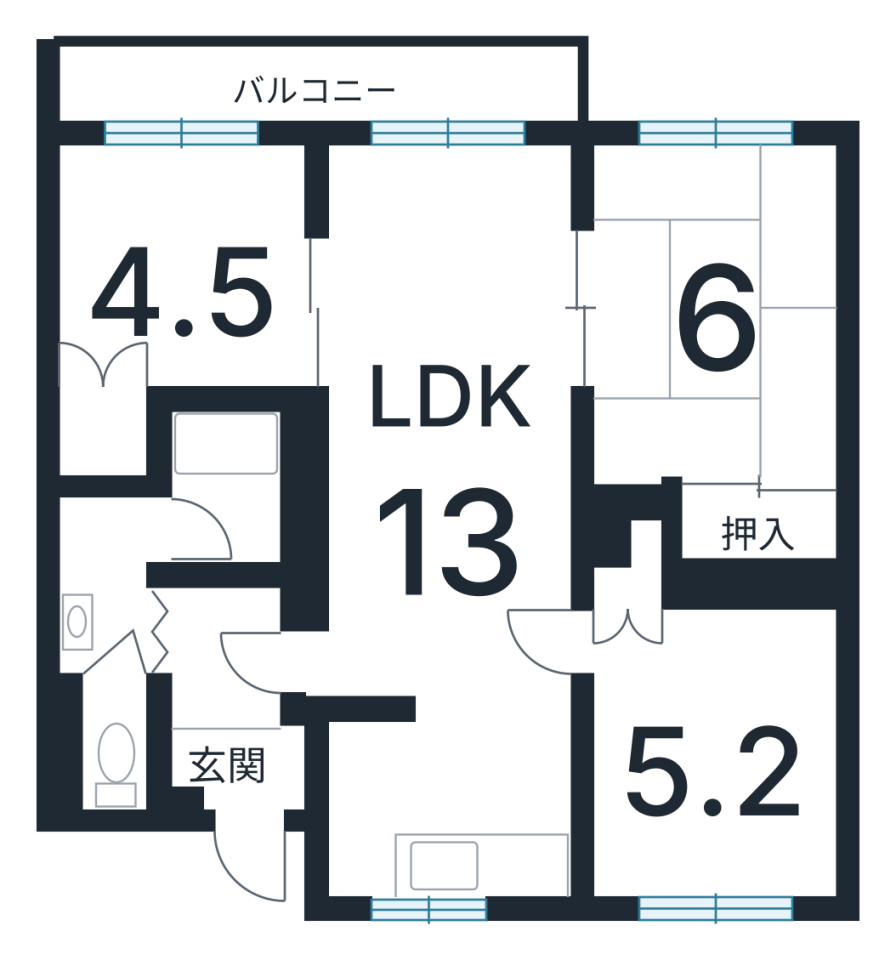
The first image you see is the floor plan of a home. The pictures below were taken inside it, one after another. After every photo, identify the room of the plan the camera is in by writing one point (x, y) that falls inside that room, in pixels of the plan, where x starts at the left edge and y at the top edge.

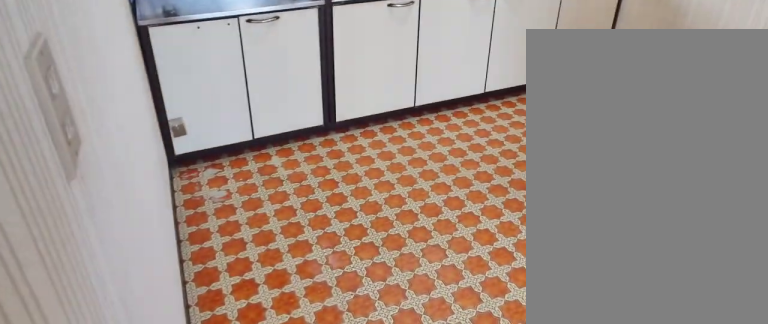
(454, 811)
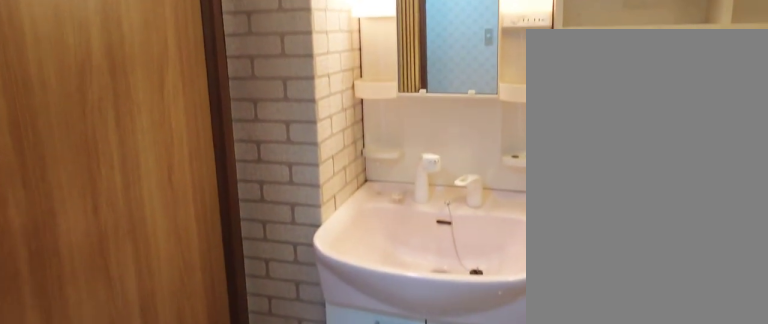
(119, 609)
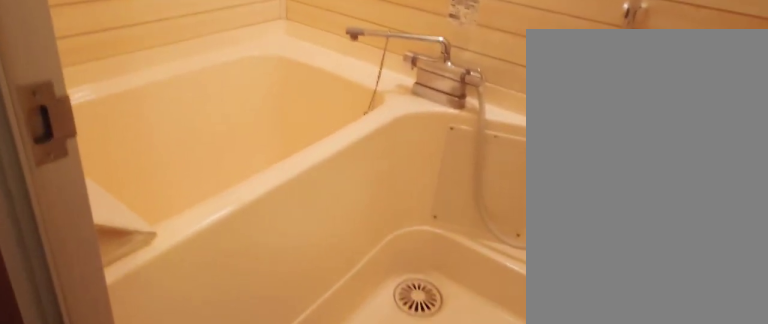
(221, 490)
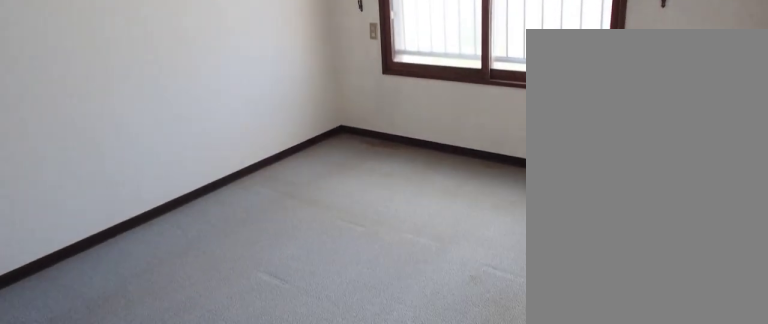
(718, 741)
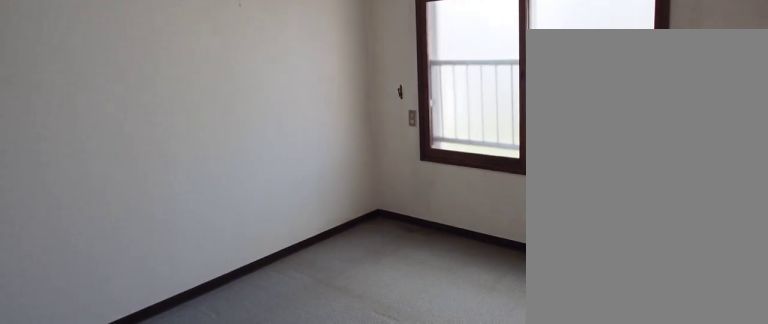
(718, 741)
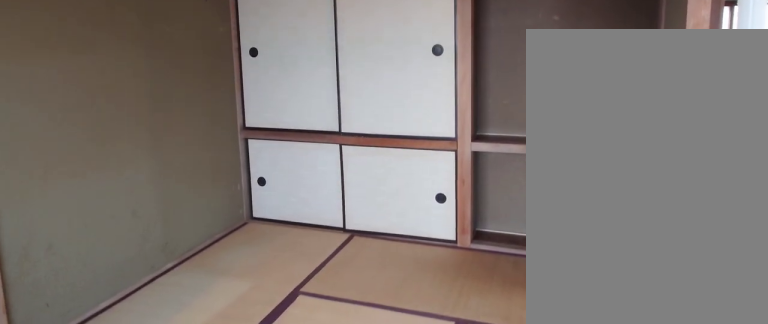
(733, 300)
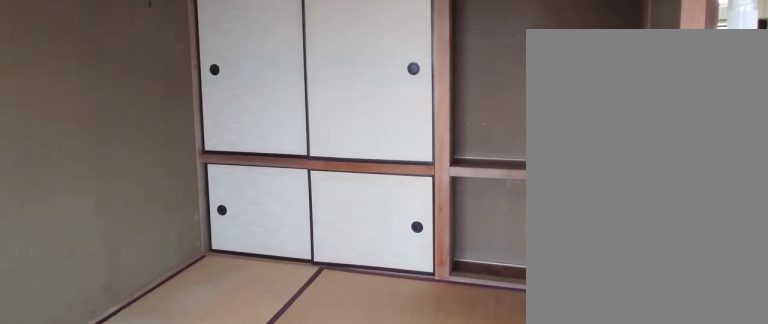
(733, 300)
